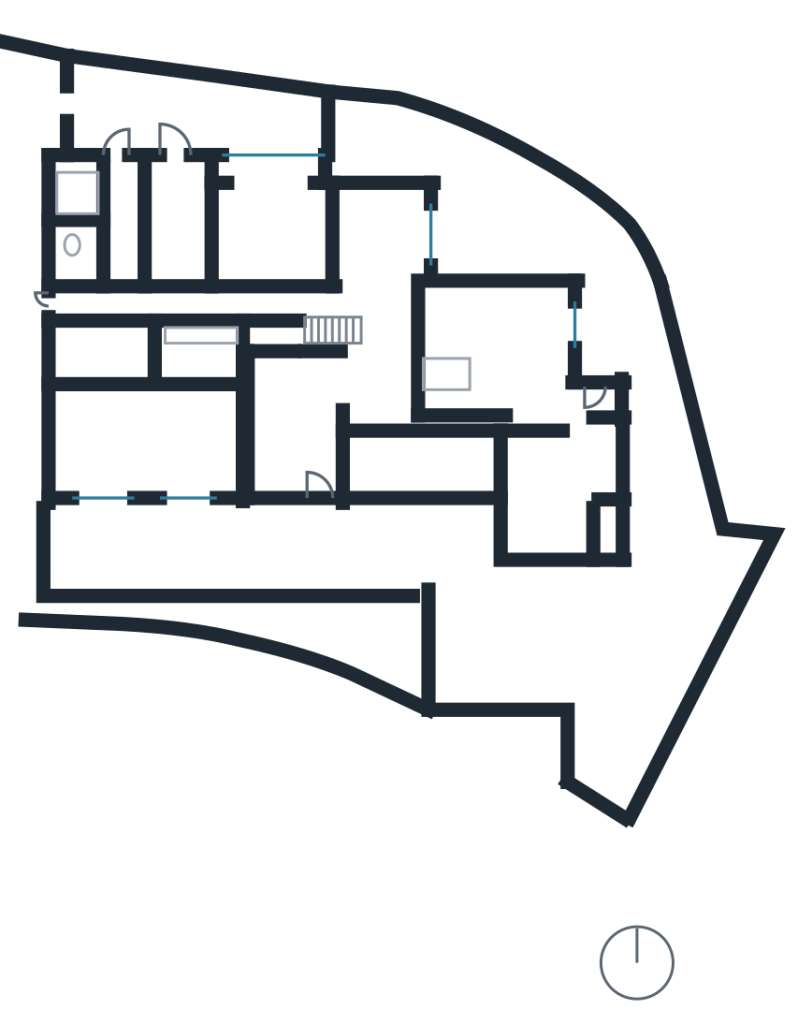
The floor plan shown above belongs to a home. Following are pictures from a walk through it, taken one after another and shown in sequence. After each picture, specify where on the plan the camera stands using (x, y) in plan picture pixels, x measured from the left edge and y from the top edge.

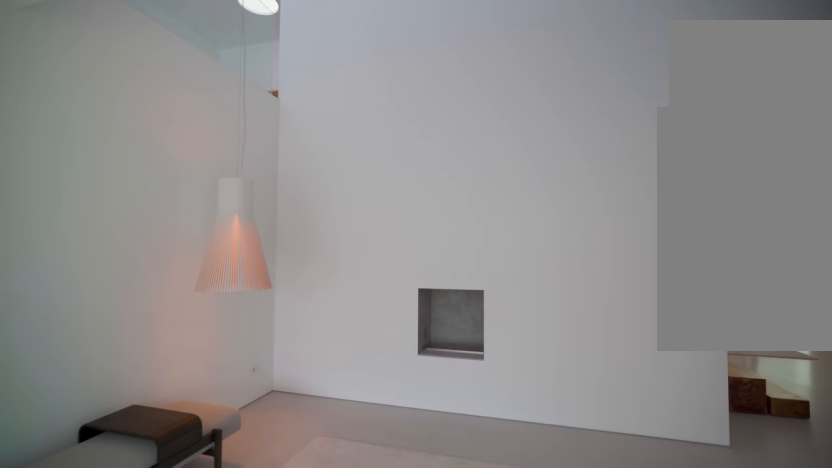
(297, 389)
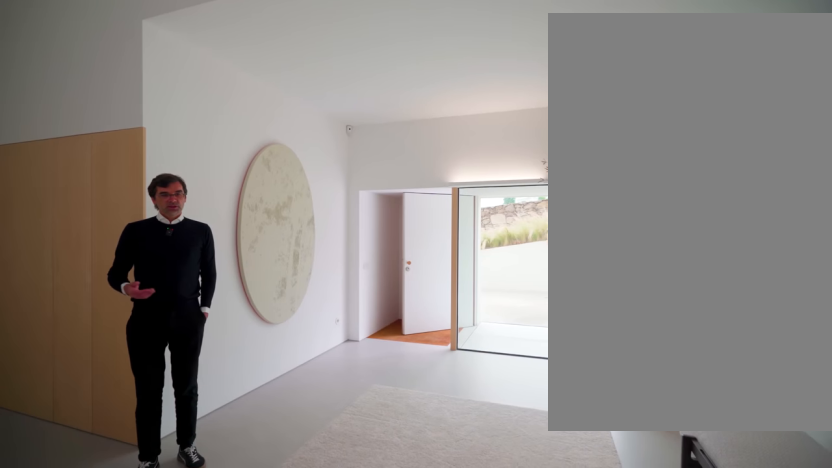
(269, 384)
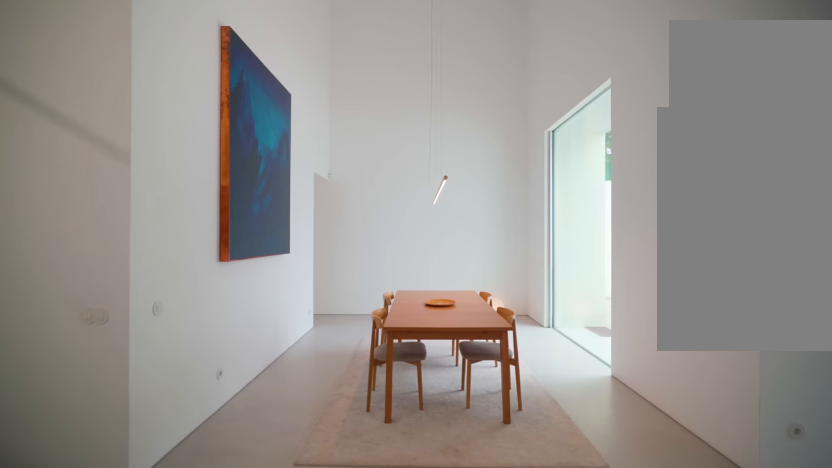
(381, 336)
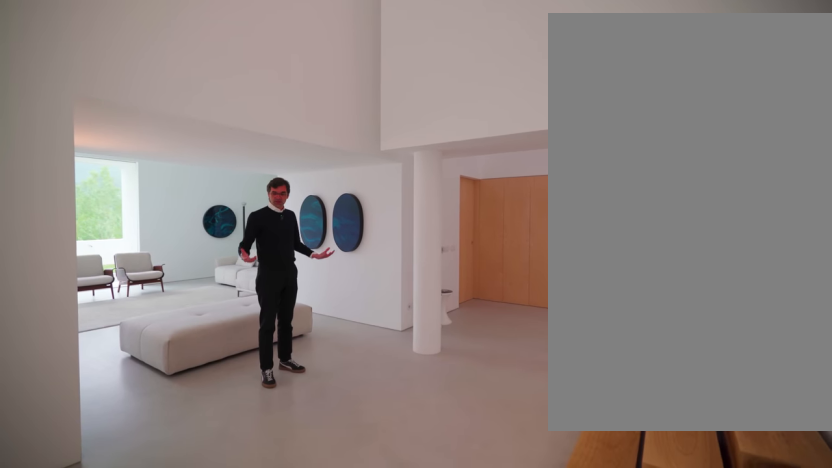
(373, 302)
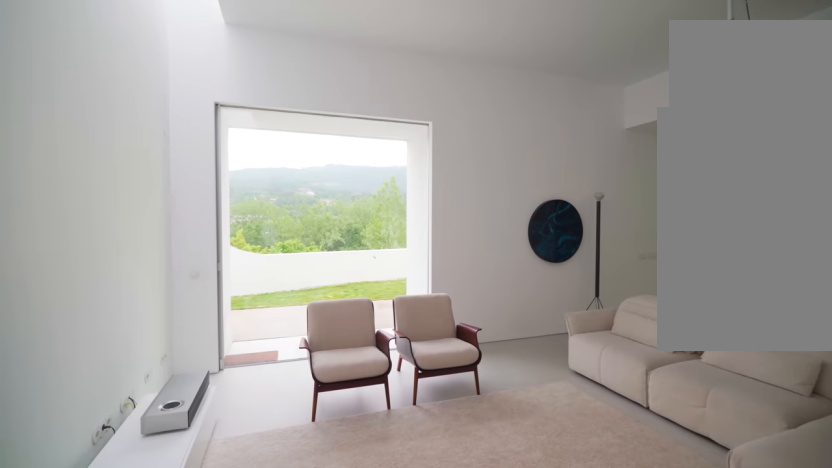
(491, 303)
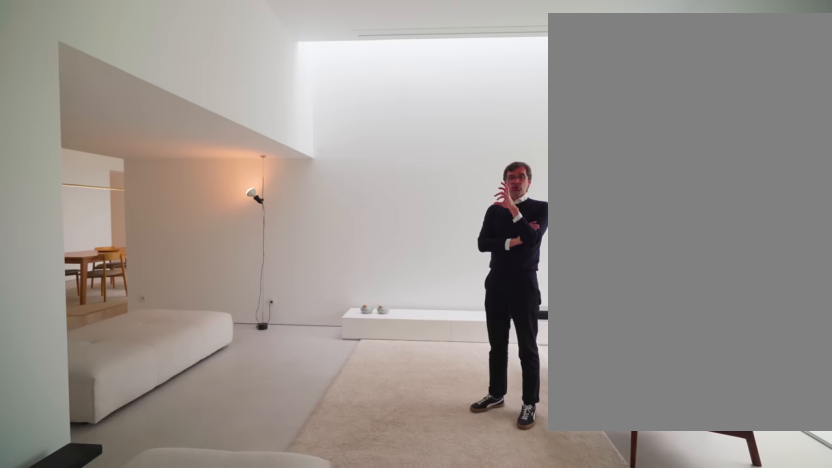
(532, 362)
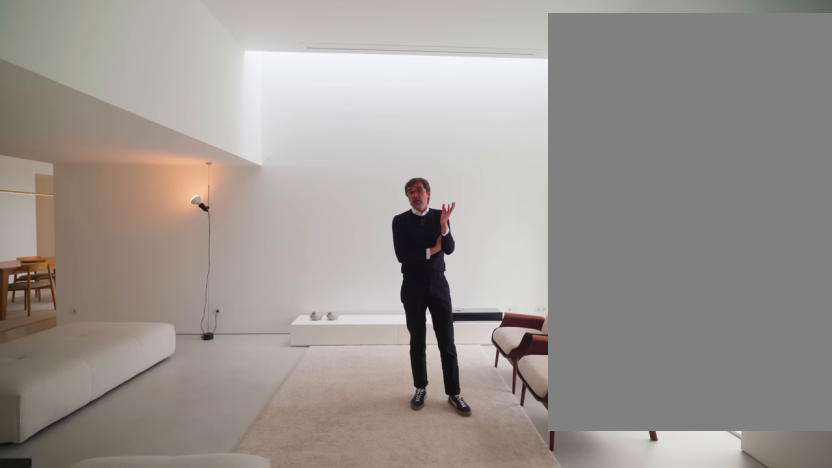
(527, 364)
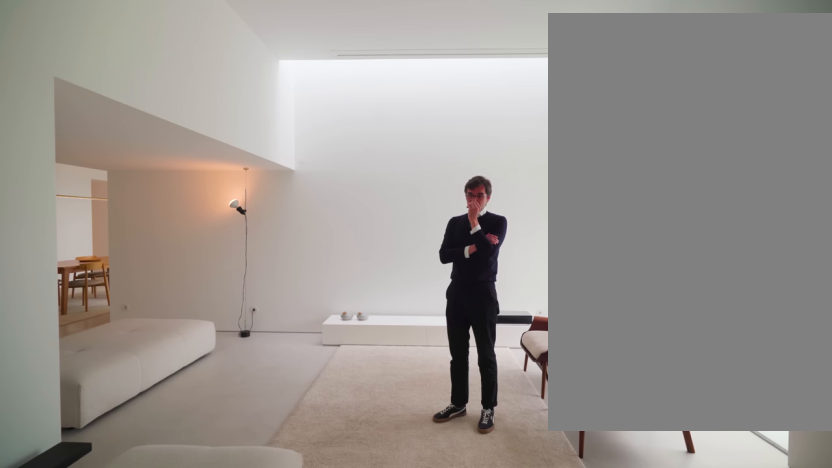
(527, 362)
